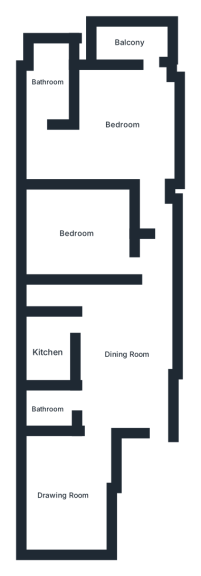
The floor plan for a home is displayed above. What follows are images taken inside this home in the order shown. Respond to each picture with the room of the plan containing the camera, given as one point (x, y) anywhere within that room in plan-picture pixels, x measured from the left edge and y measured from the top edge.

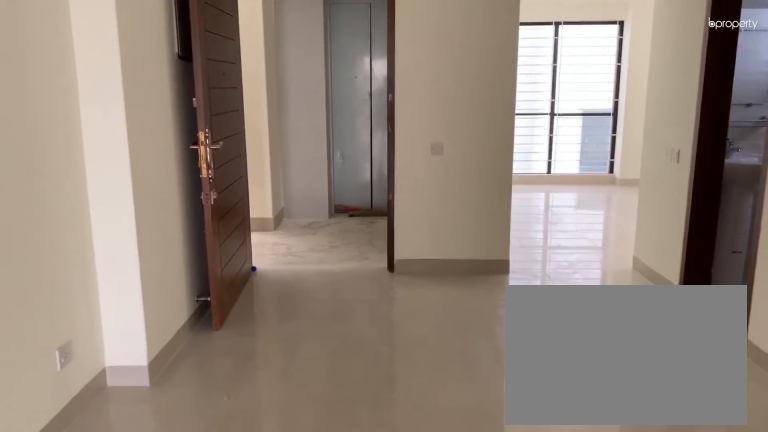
(126, 349)
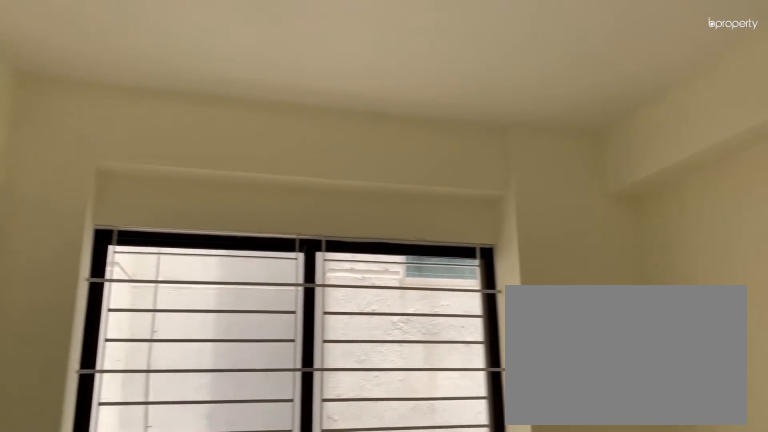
(63, 495)
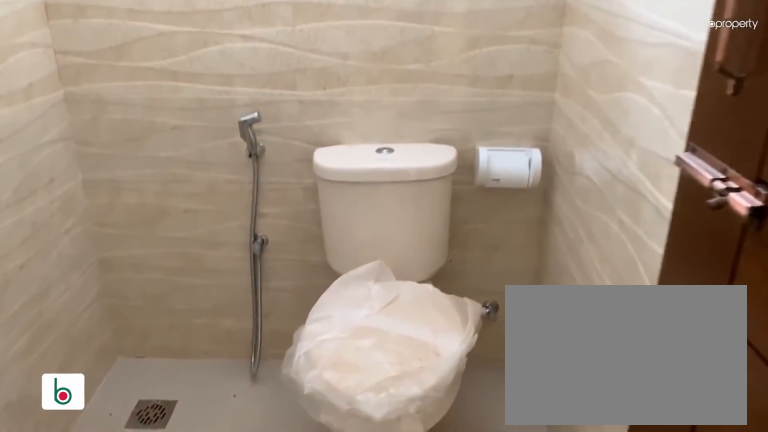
(49, 408)
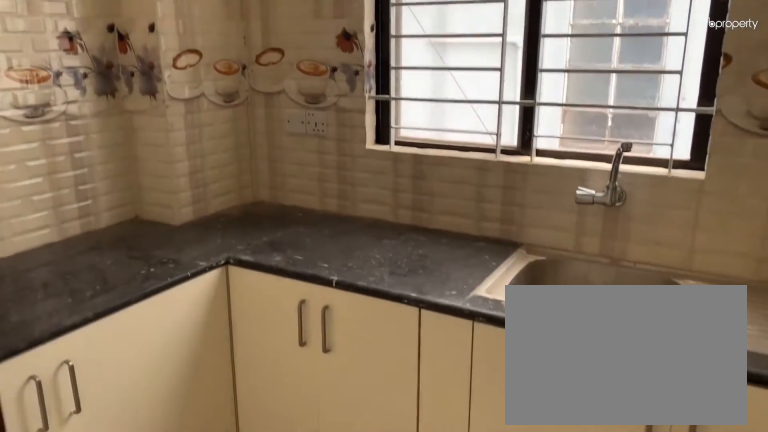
(48, 349)
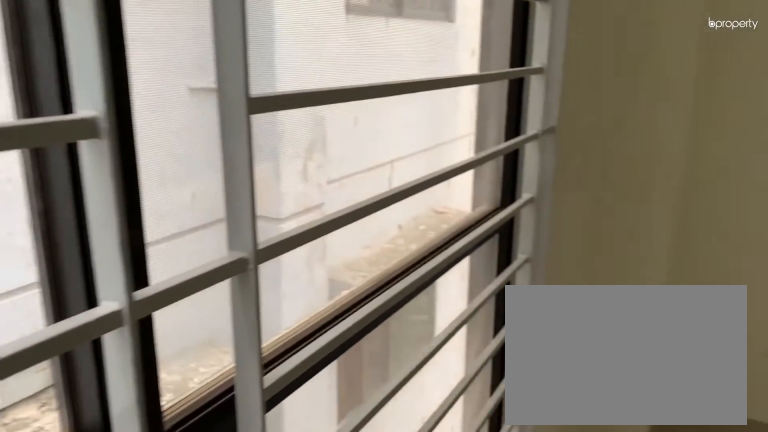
(76, 233)
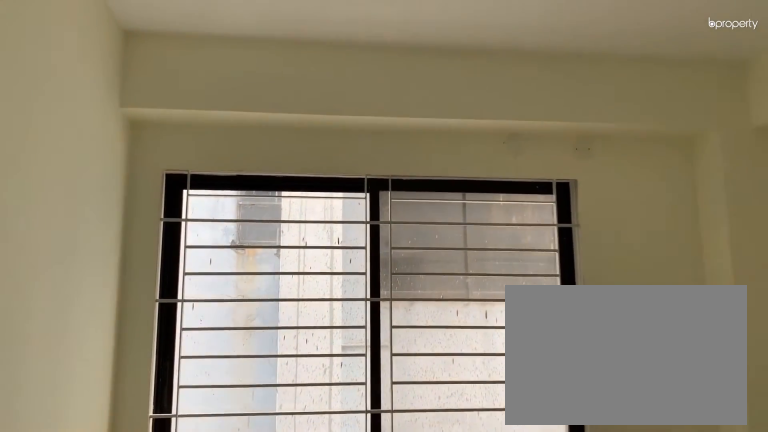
(76, 233)
